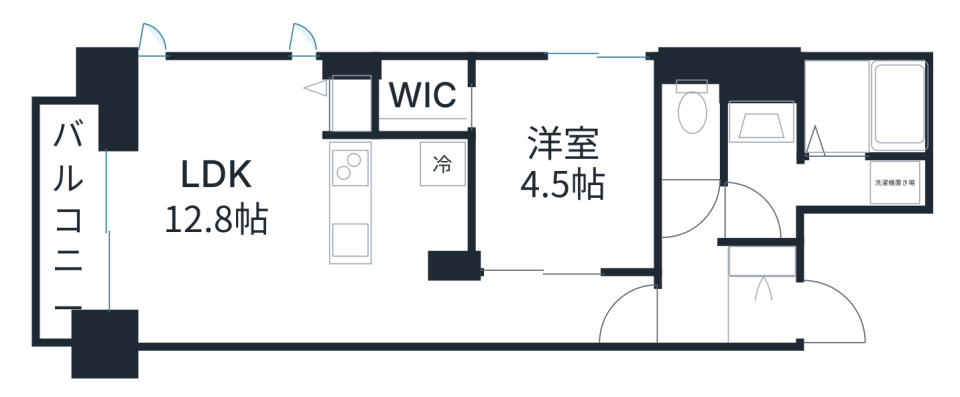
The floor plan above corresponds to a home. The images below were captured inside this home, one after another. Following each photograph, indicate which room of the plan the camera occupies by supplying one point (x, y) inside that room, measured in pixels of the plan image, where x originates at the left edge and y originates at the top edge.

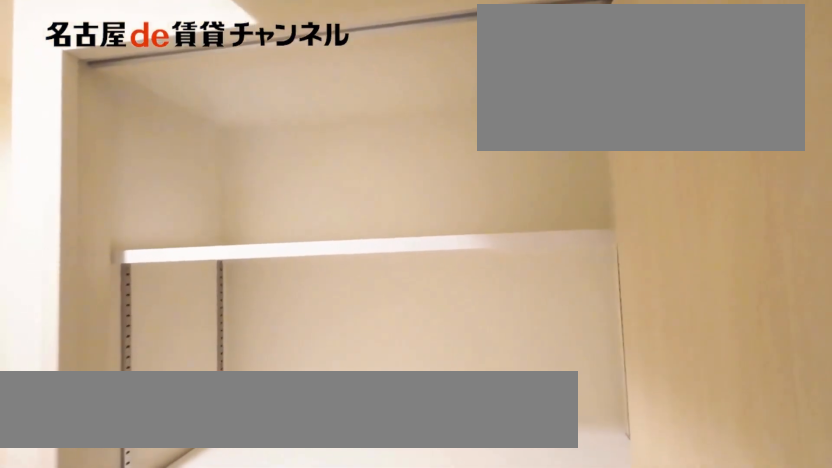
(764, 257)
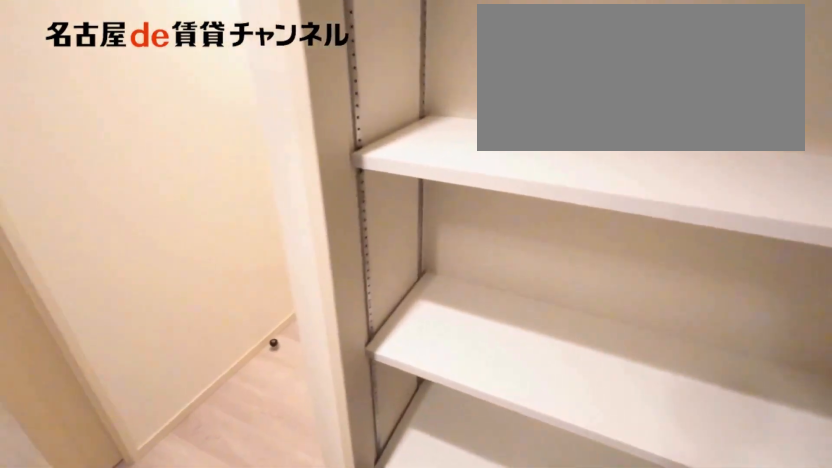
(764, 257)
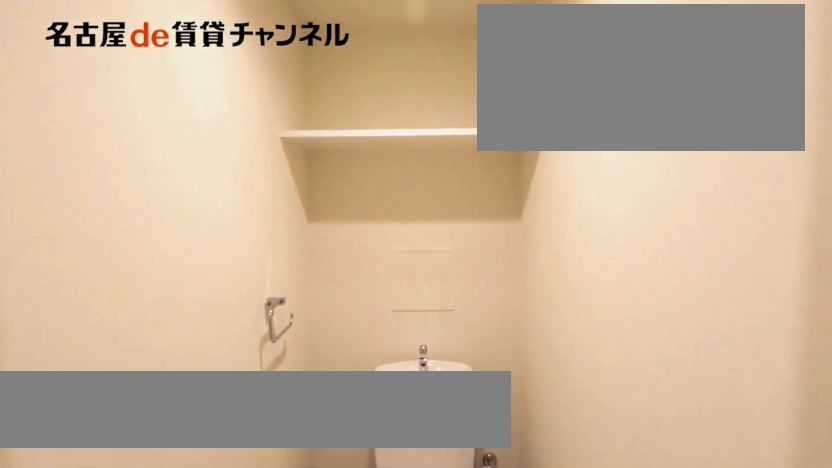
(693, 117)
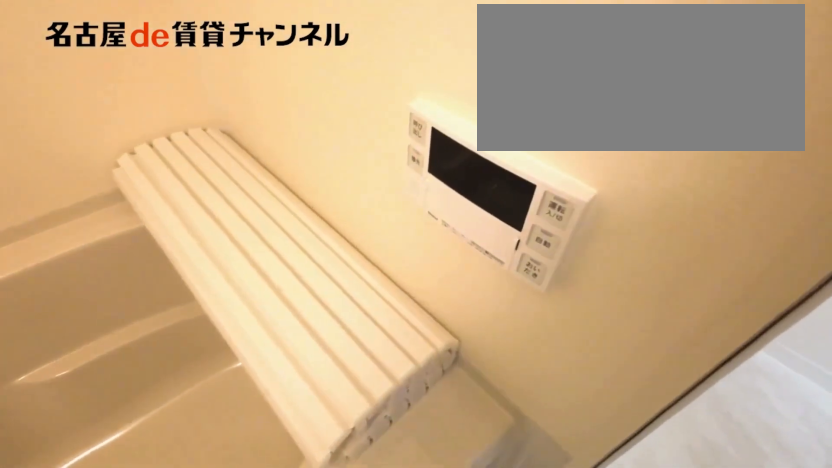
(817, 141)
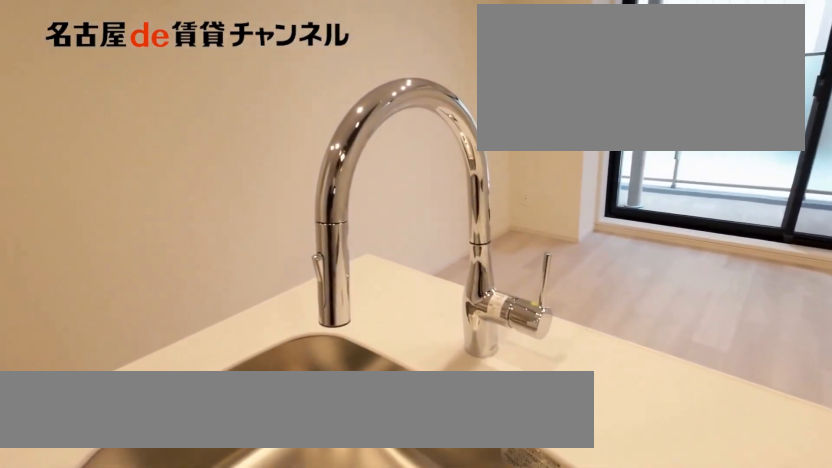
(400, 205)
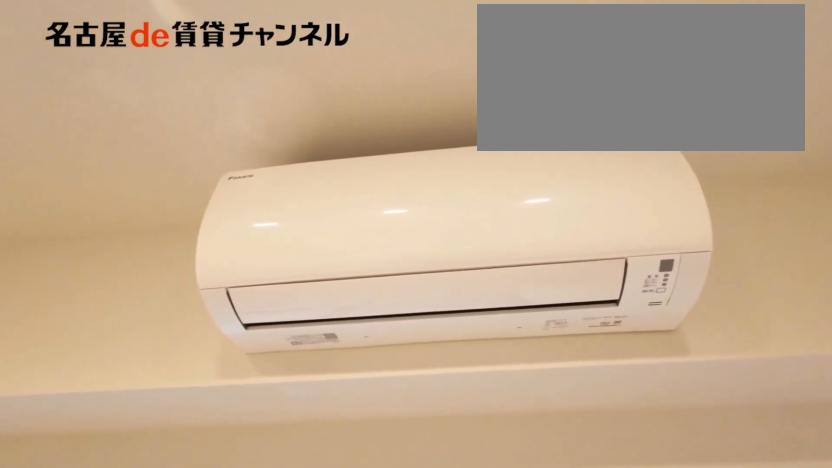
(215, 201)
